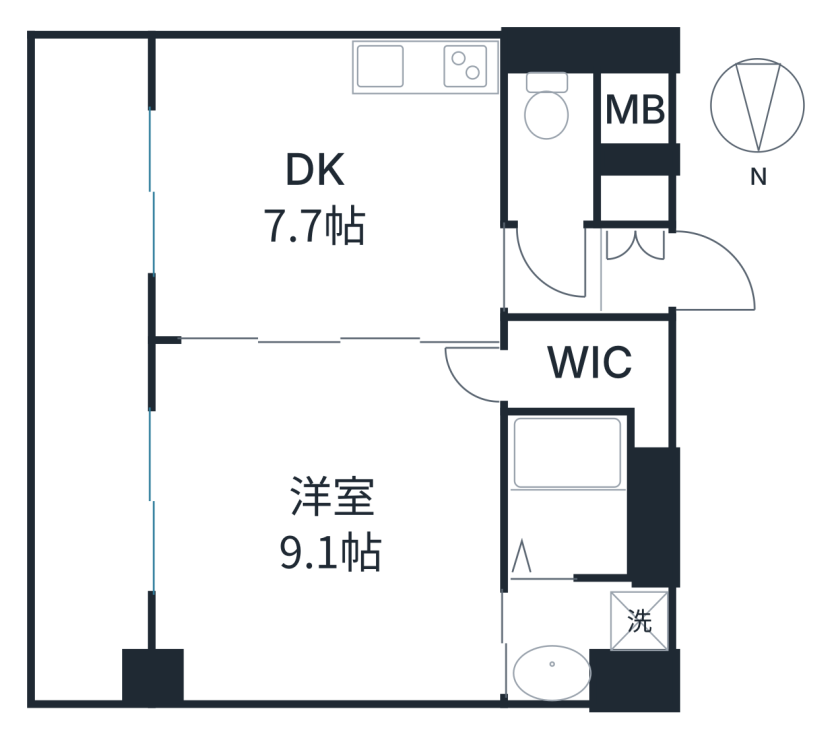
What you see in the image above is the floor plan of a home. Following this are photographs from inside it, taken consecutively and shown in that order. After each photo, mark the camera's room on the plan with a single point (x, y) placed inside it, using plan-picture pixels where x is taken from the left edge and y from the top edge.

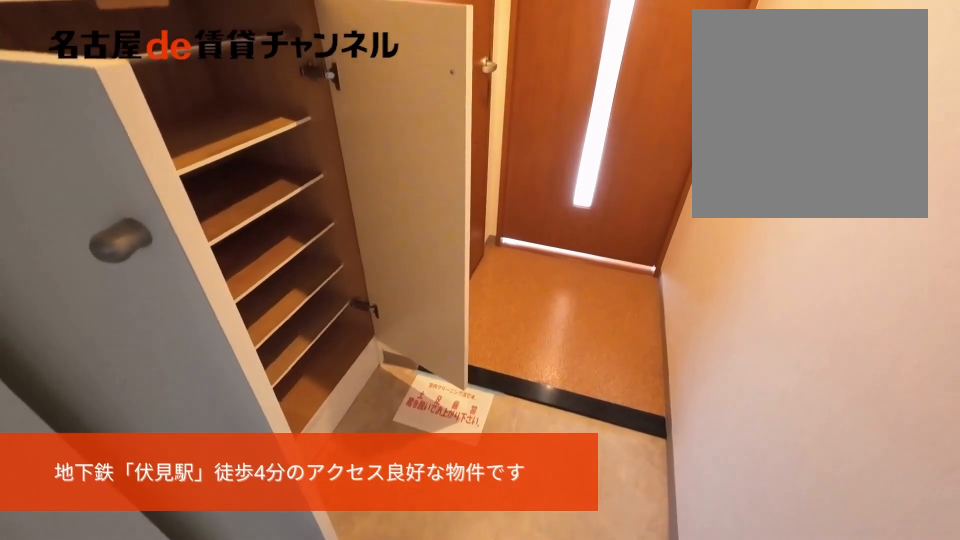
(591, 257)
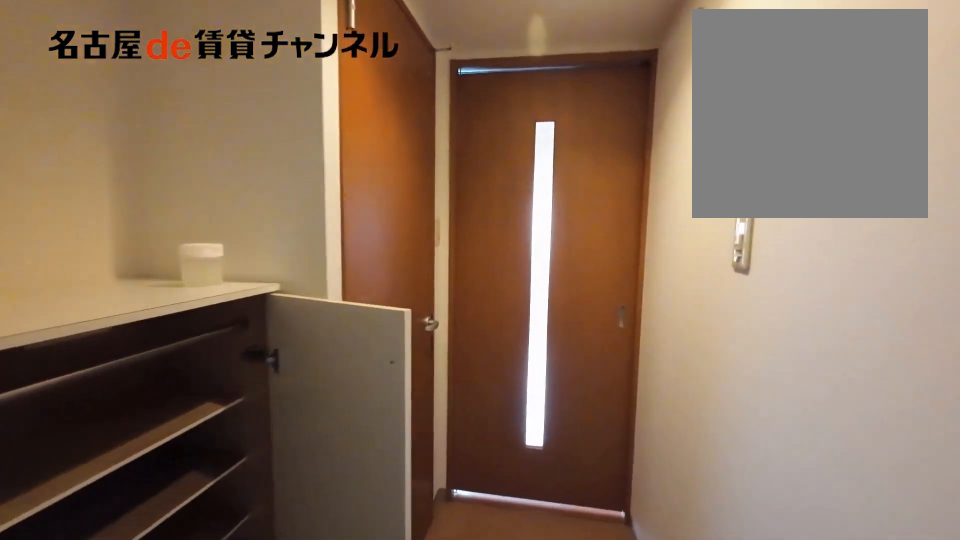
(591, 257)
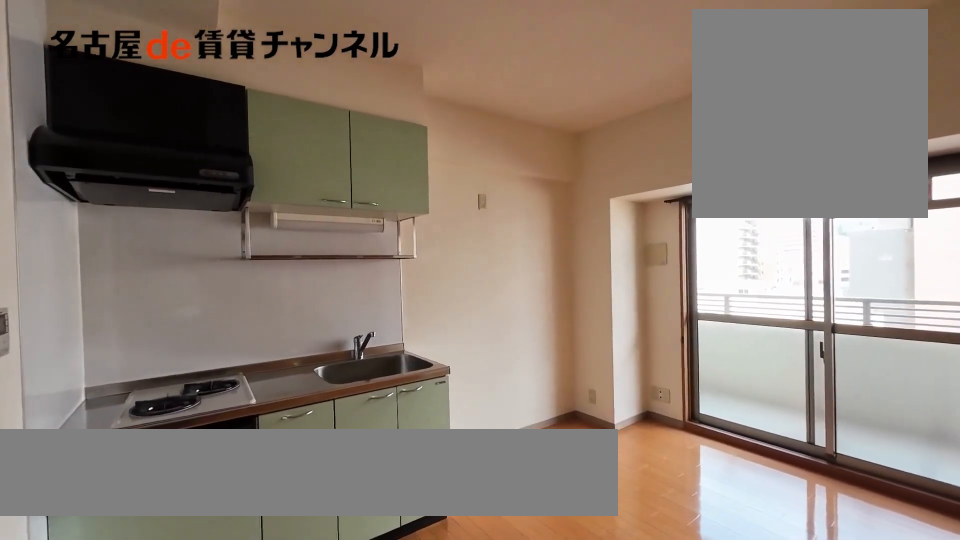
(323, 188)
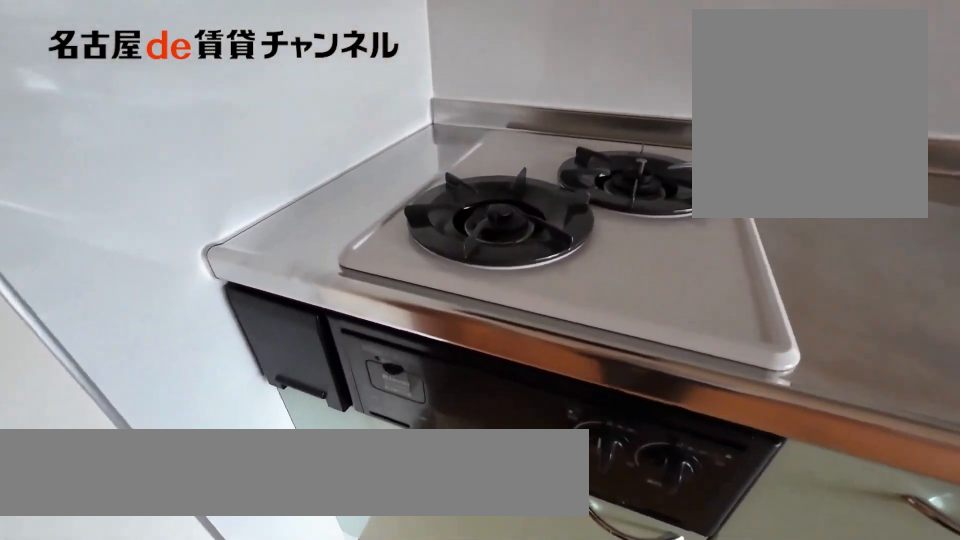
(425, 69)
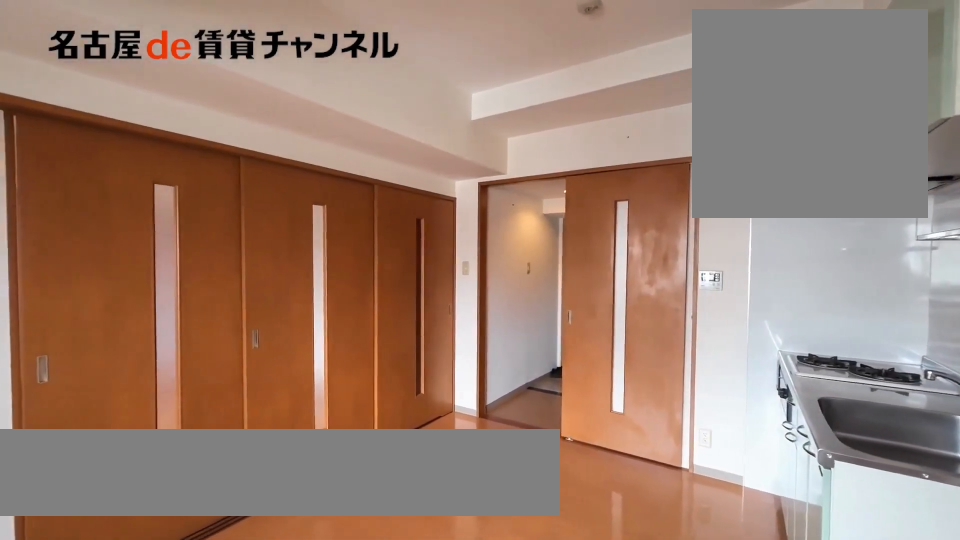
(327, 186)
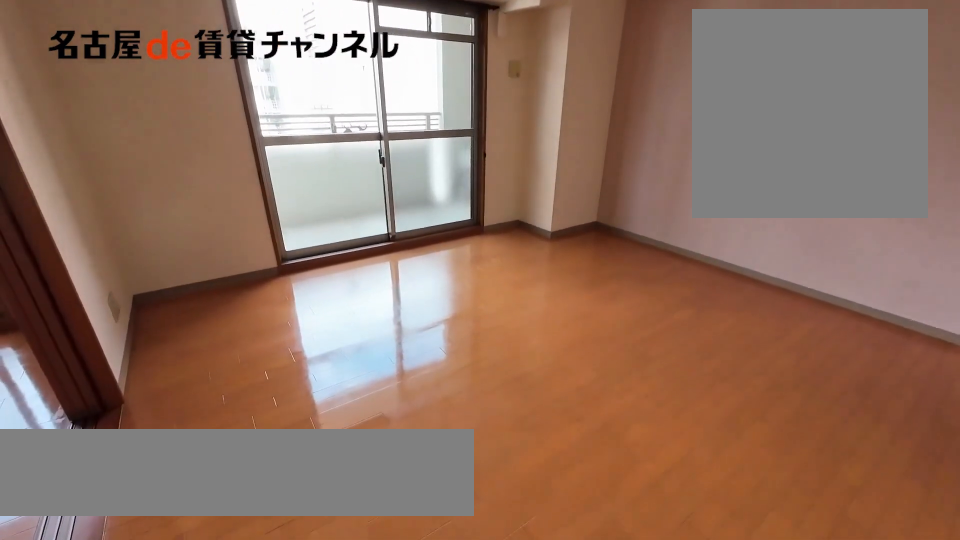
(323, 524)
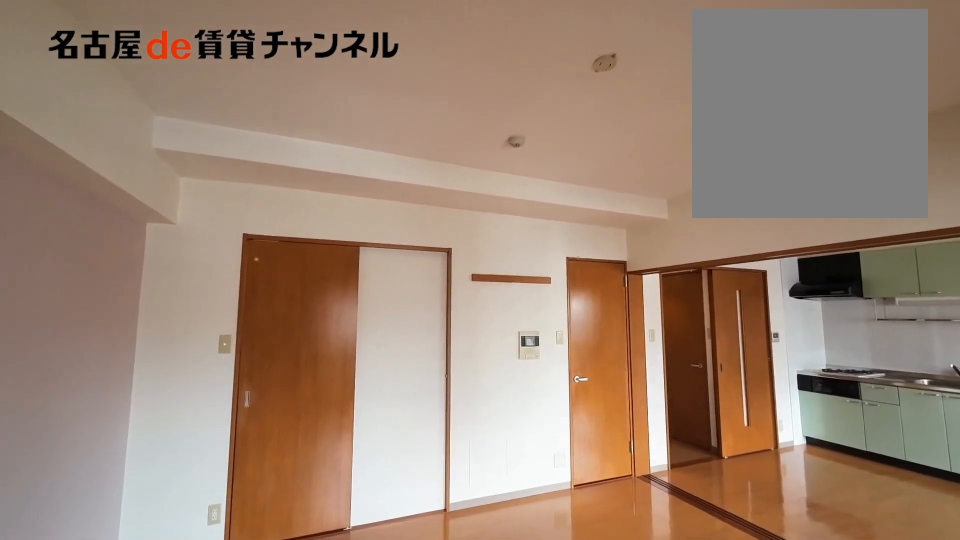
(323, 524)
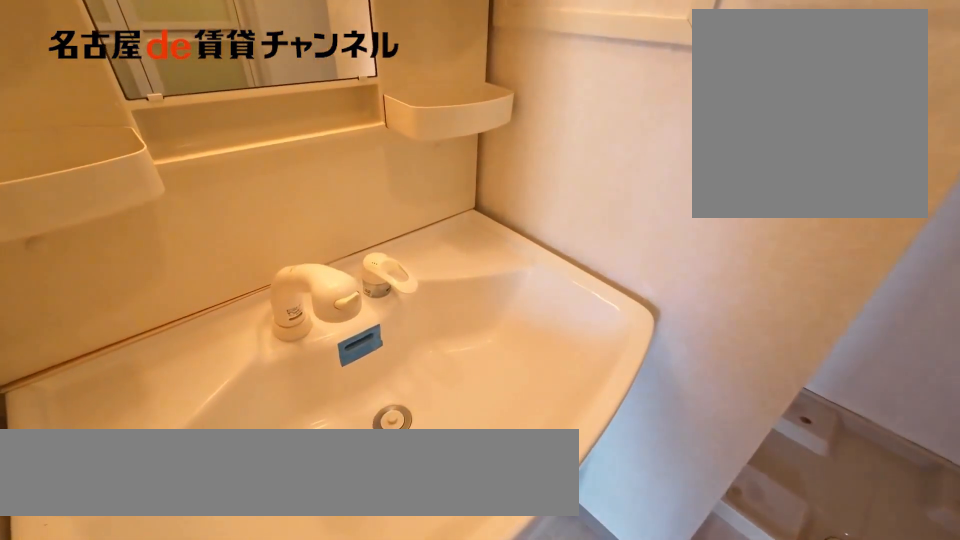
(582, 634)
